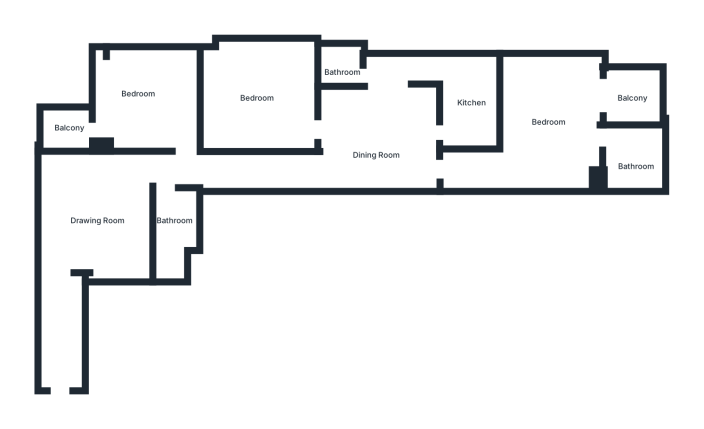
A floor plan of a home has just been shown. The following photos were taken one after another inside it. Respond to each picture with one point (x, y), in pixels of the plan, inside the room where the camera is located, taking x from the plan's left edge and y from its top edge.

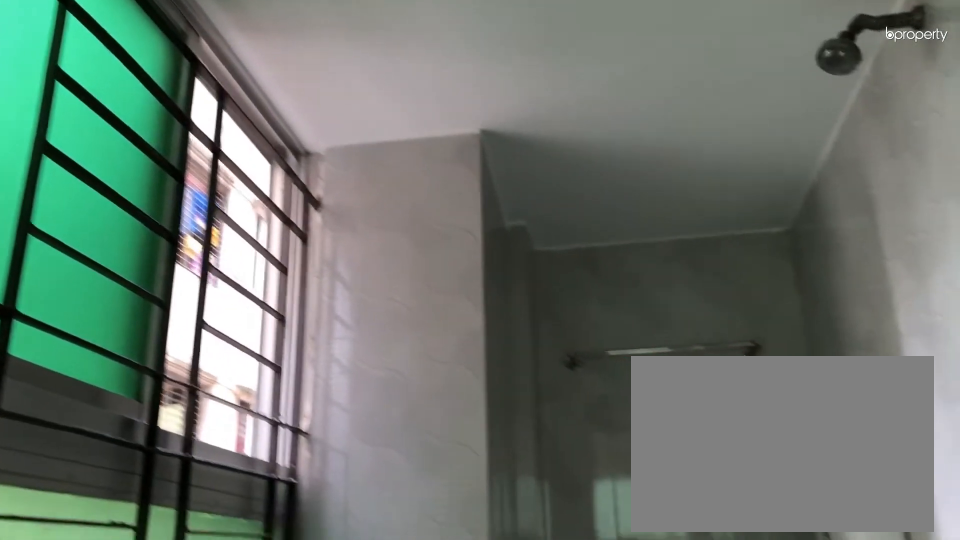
(170, 223)
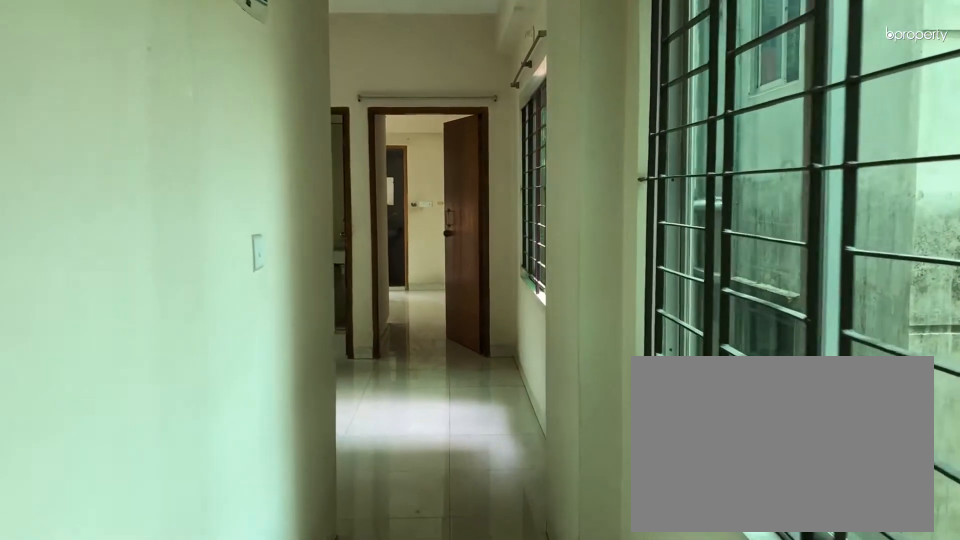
(261, 168)
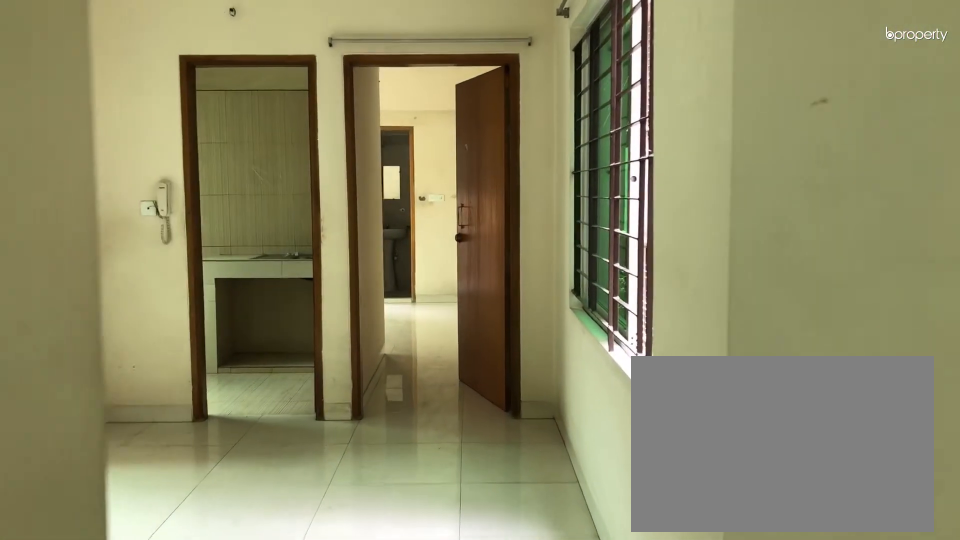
(379, 129)
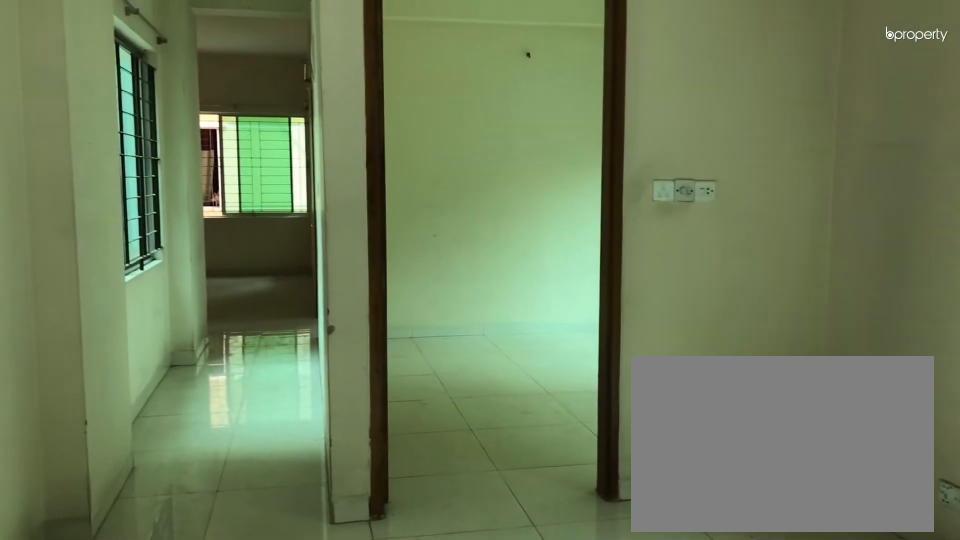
(379, 129)
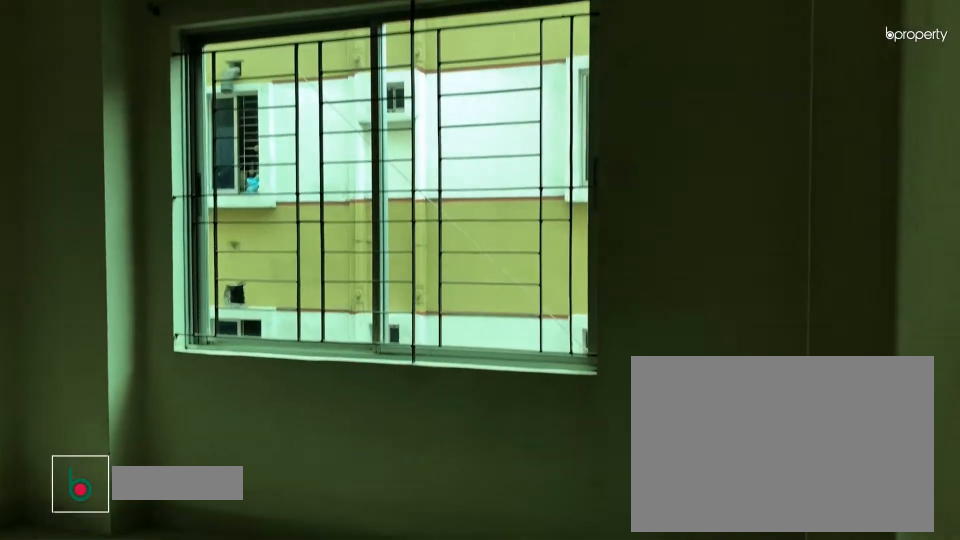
(261, 99)
